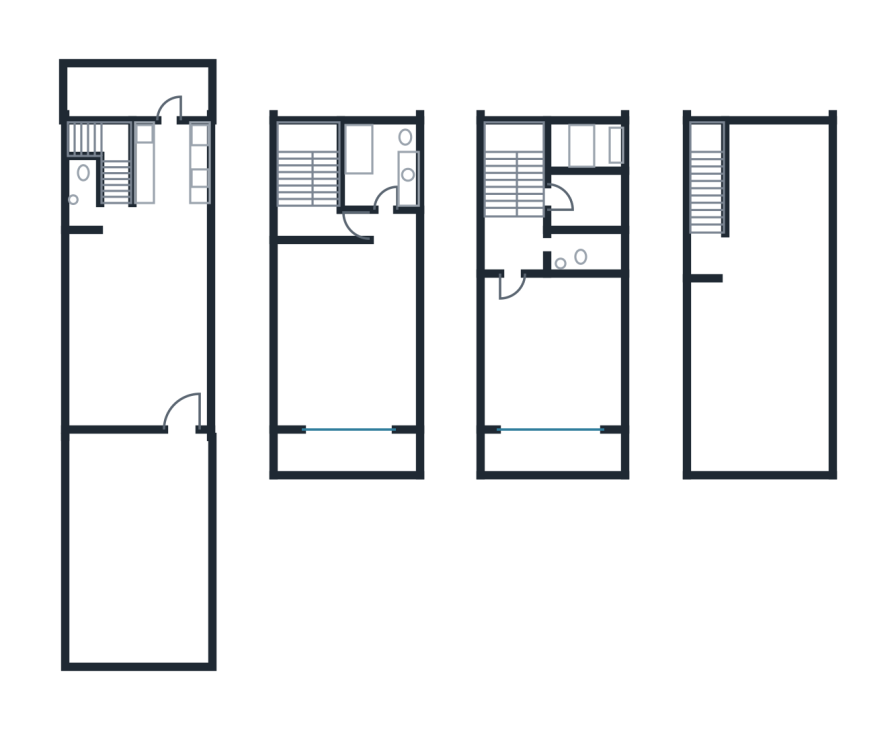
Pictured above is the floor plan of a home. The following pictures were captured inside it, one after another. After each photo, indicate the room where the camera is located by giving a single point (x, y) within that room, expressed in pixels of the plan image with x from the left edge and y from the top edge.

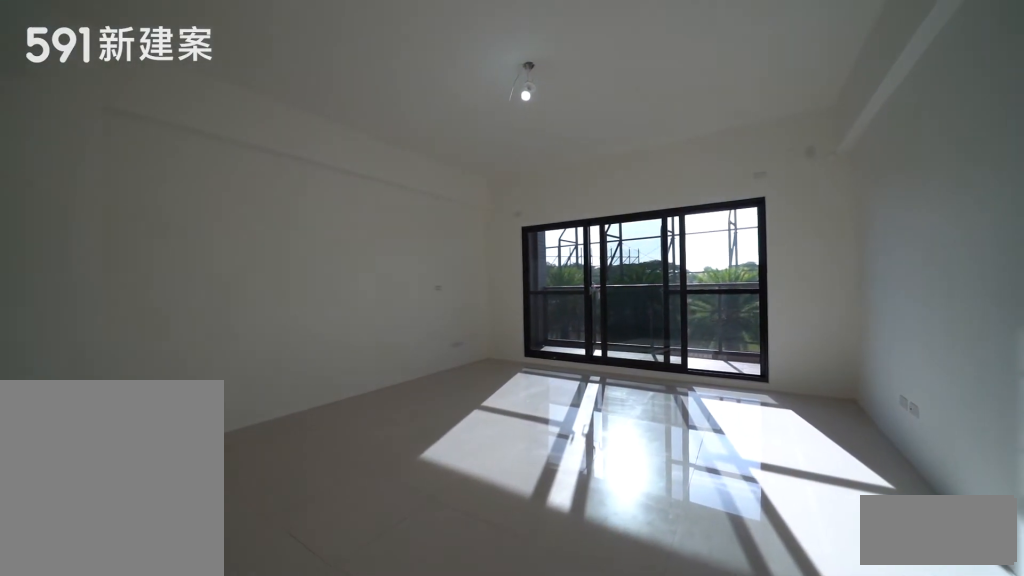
(555, 358)
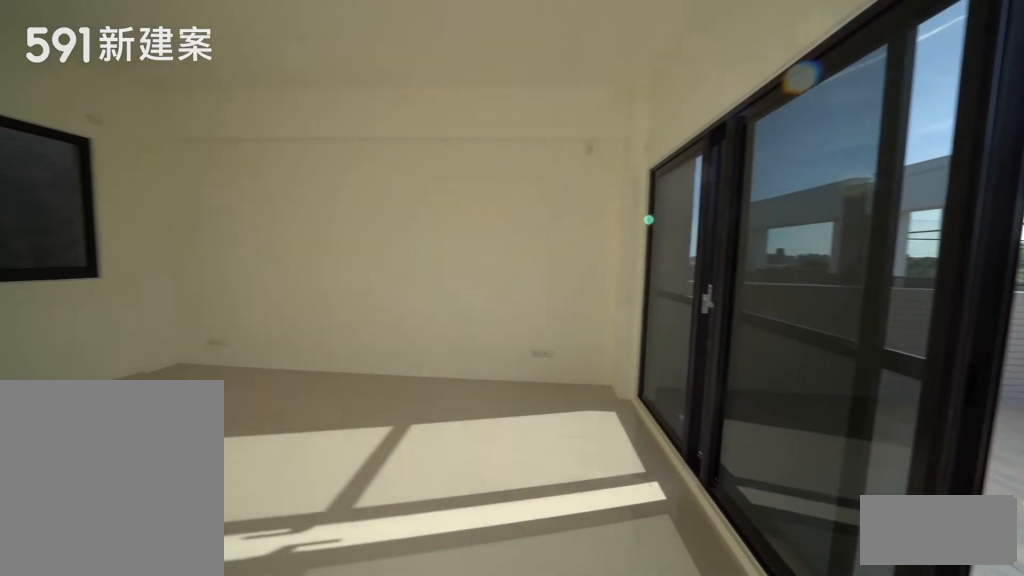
(765, 317)
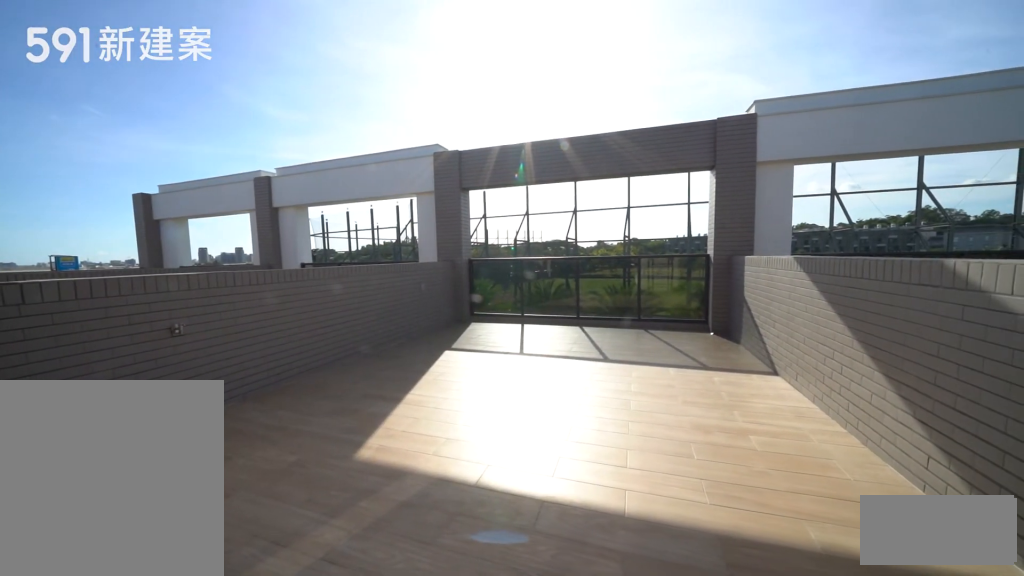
(765, 317)
